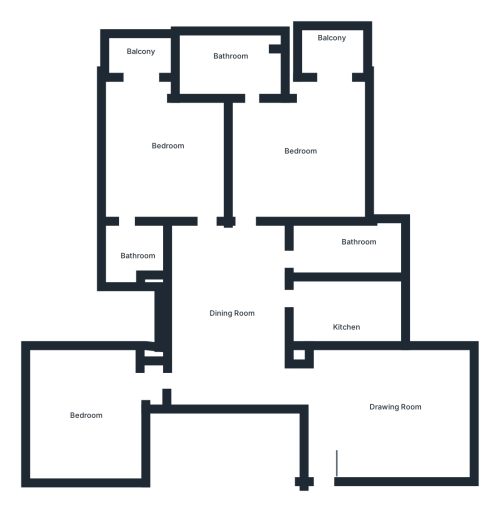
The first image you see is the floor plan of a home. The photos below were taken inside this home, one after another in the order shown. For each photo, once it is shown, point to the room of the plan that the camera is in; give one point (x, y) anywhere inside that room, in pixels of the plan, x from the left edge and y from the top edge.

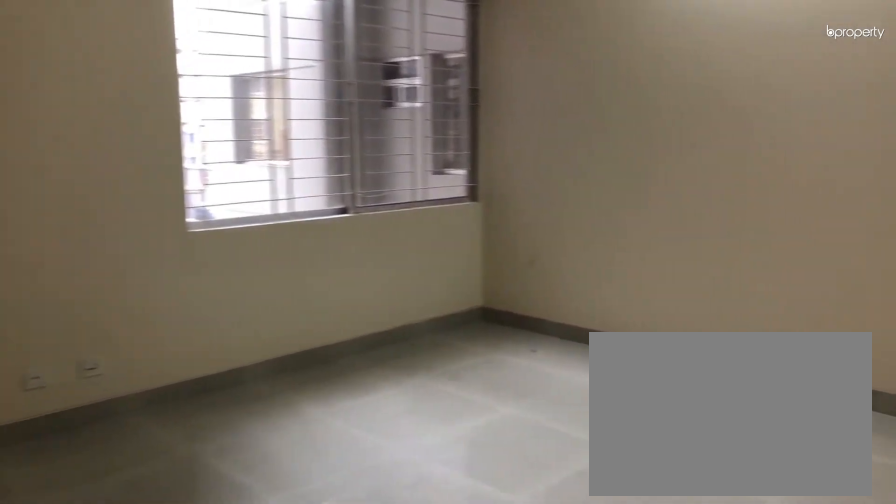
(393, 407)
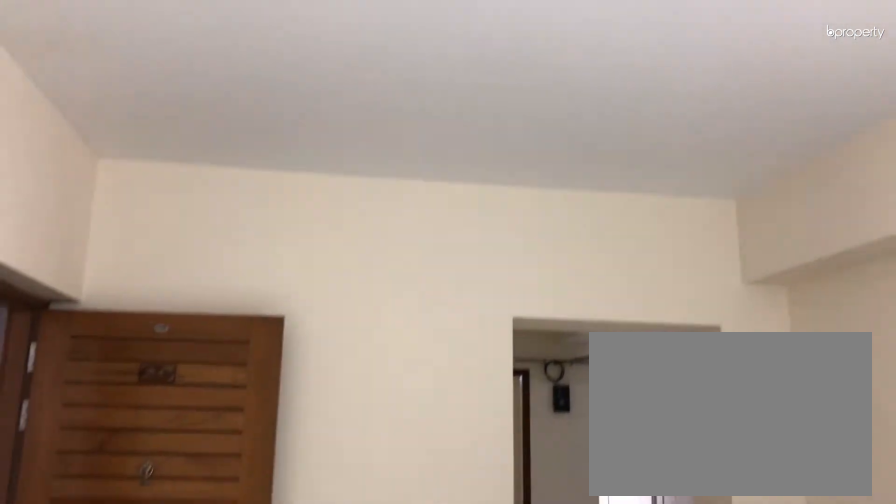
(393, 407)
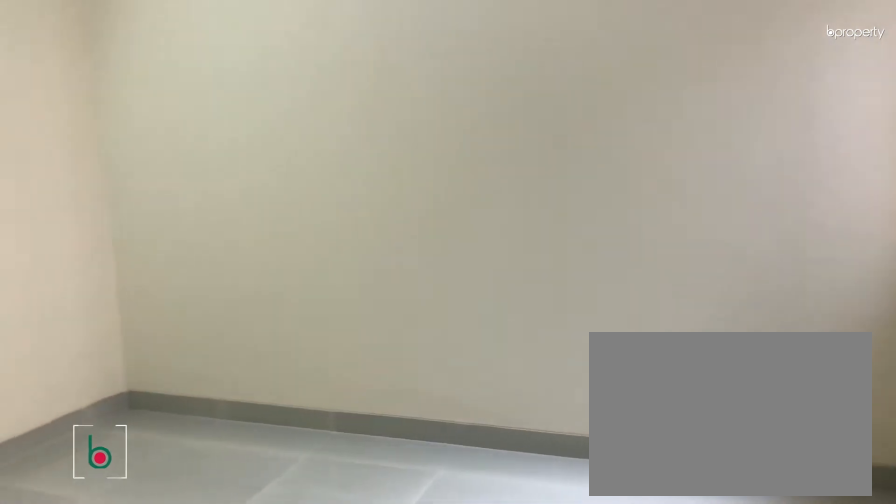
(85, 417)
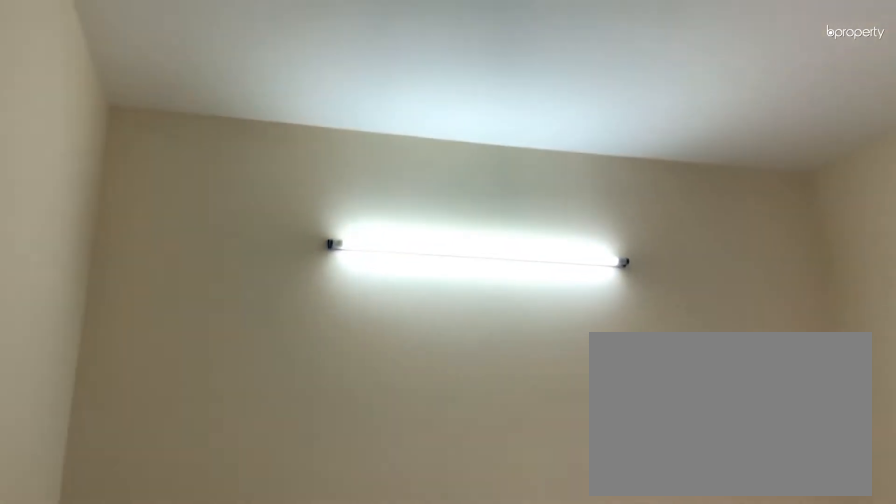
(85, 417)
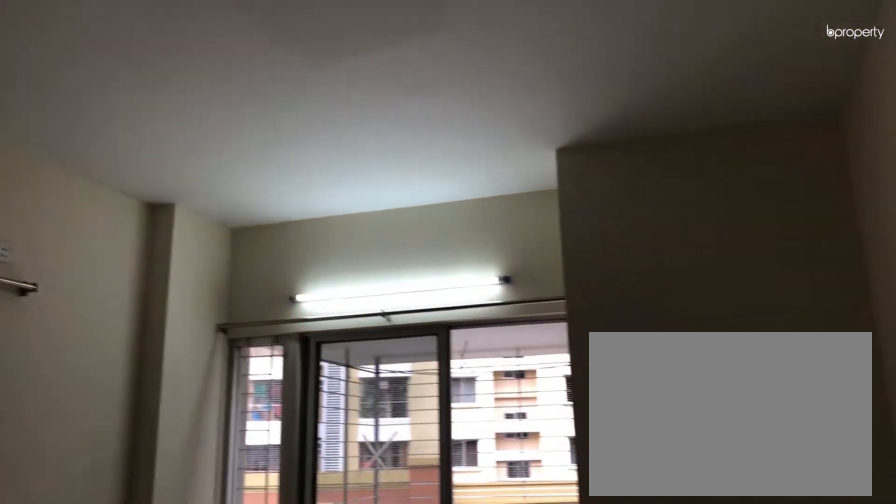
(167, 151)
